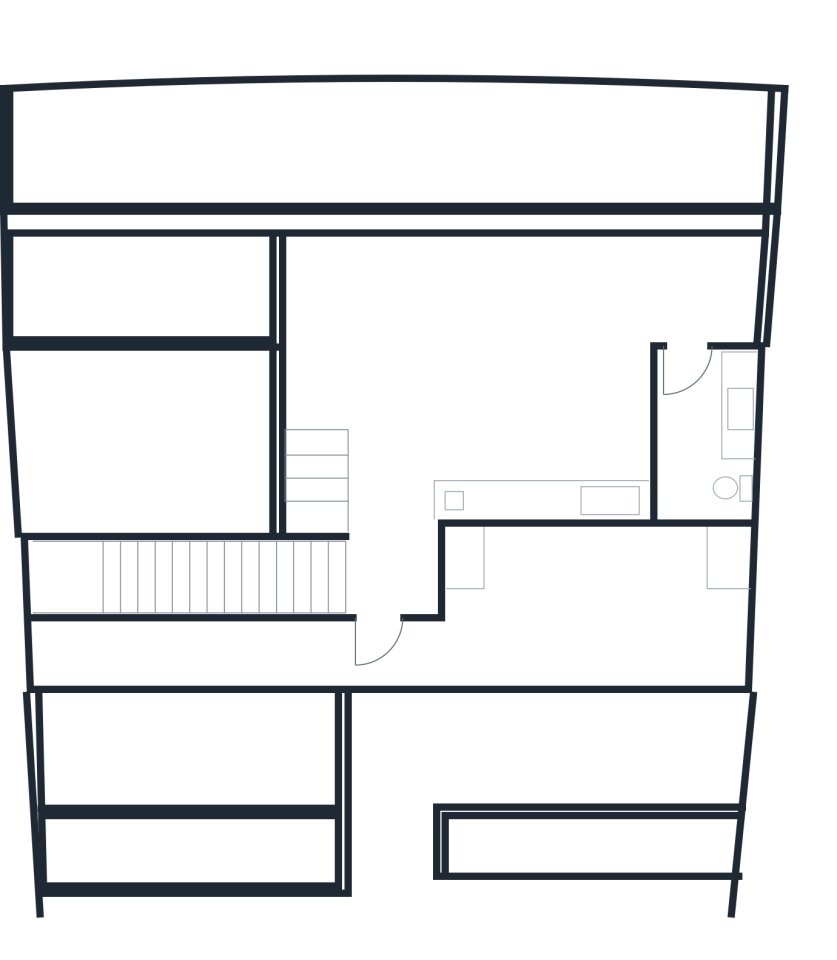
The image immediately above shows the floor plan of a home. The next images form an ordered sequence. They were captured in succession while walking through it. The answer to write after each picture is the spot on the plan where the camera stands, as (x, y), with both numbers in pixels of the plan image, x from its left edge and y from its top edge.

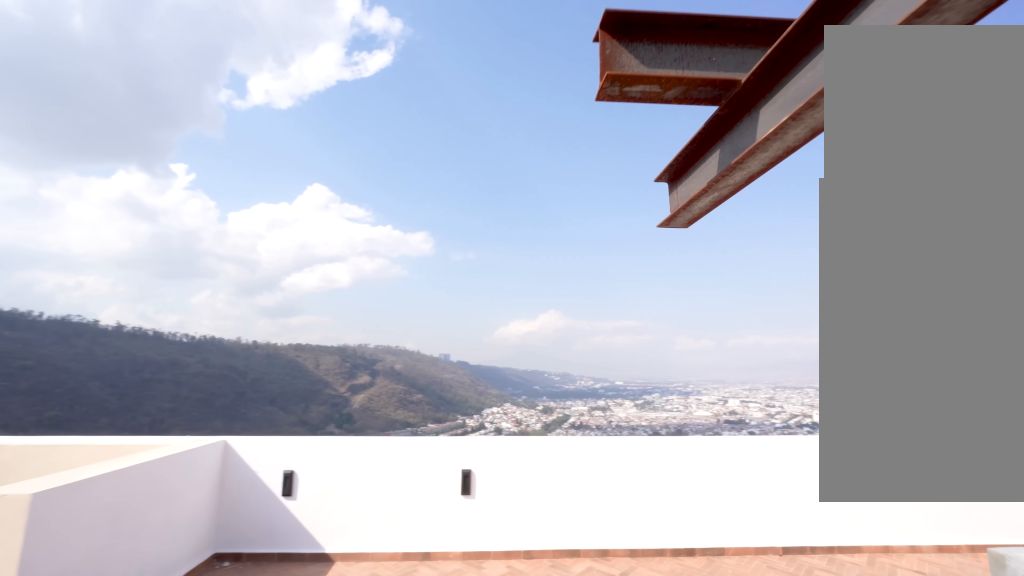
(377, 548)
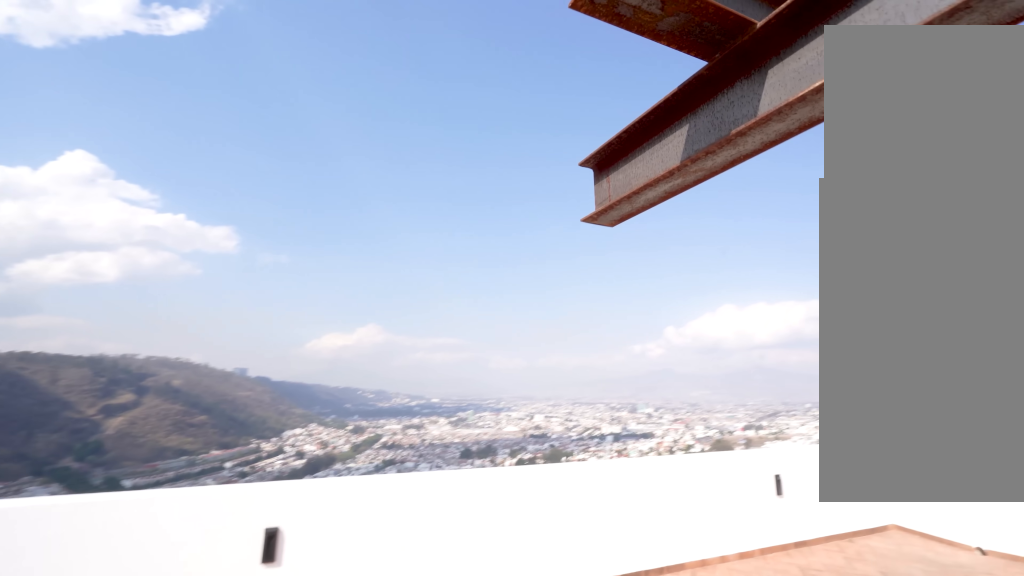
(380, 535)
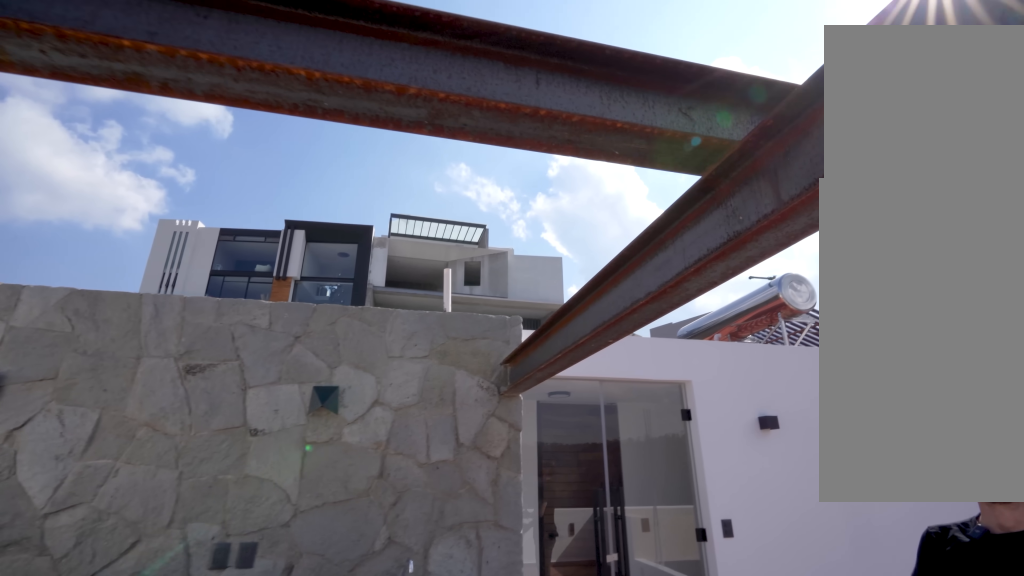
(461, 282)
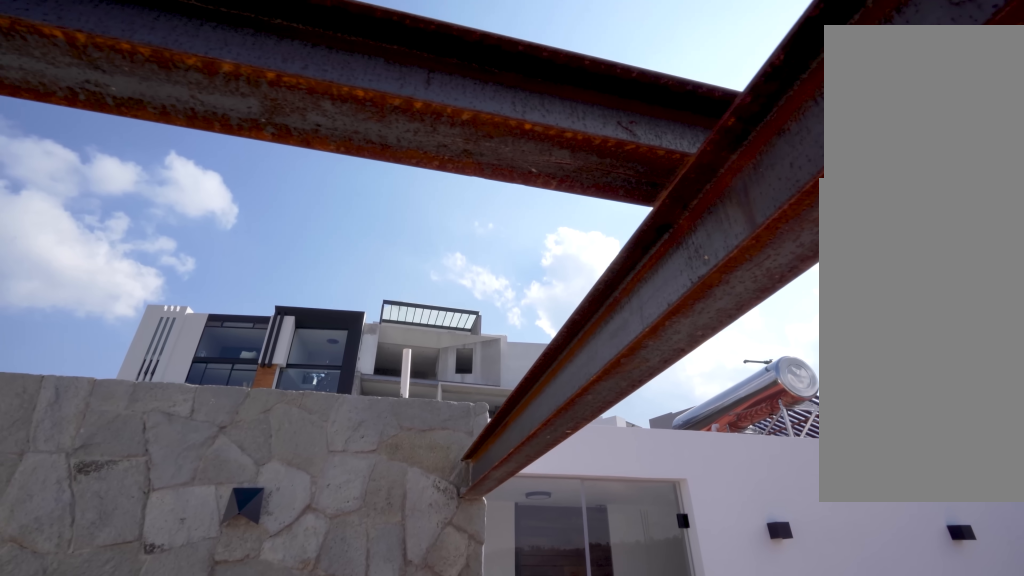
(467, 300)
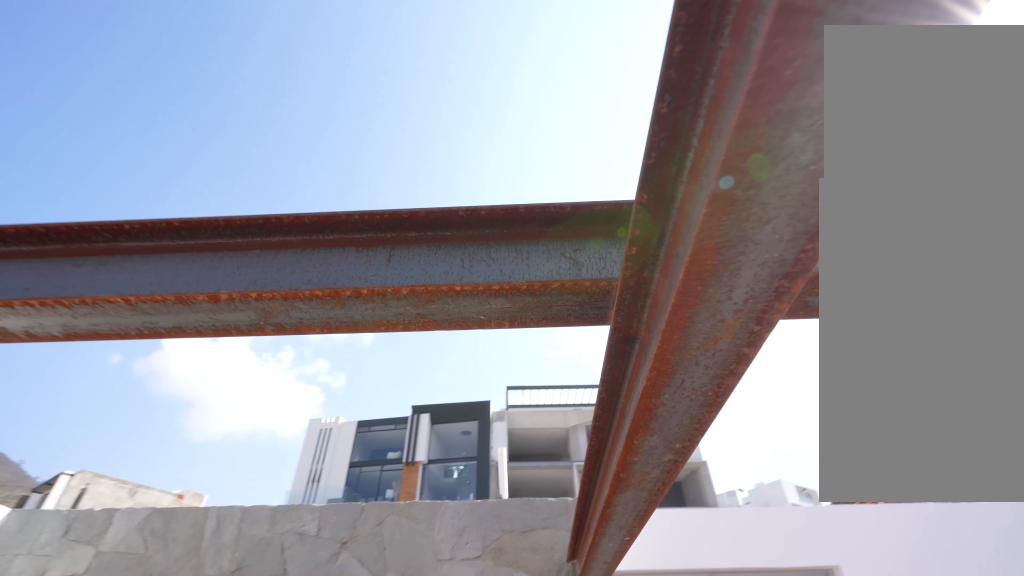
(465, 341)
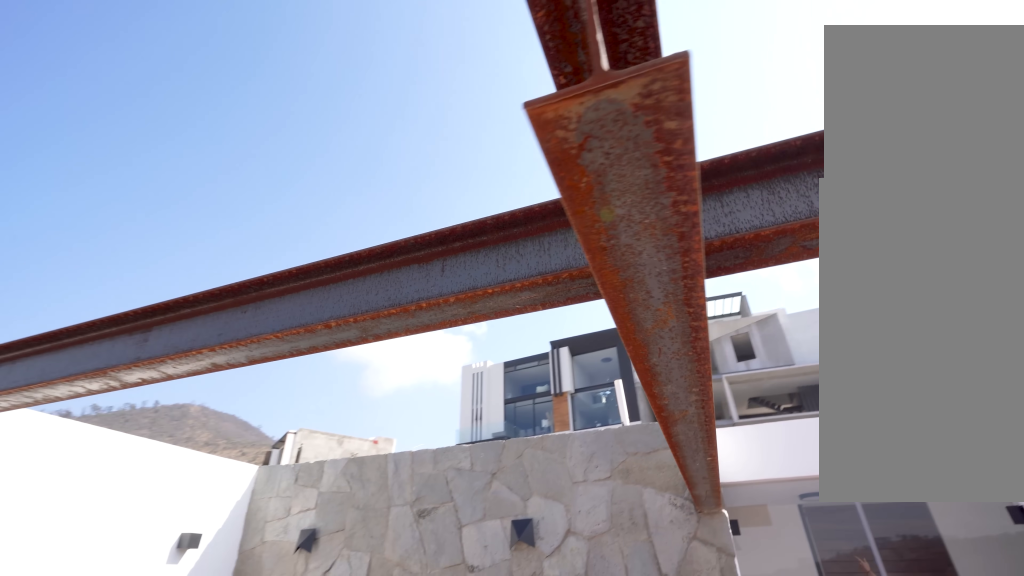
(463, 334)
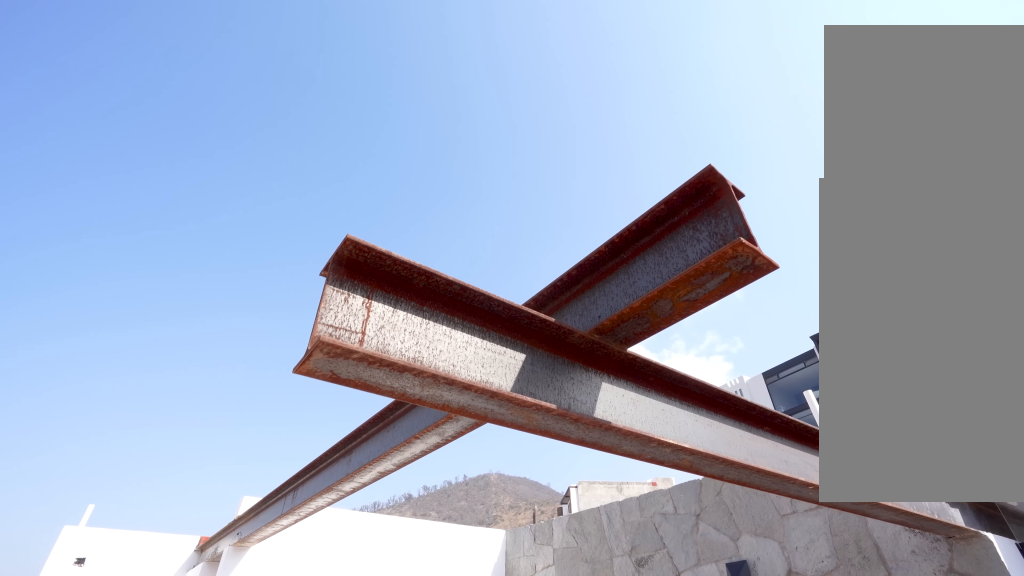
(401, 355)
